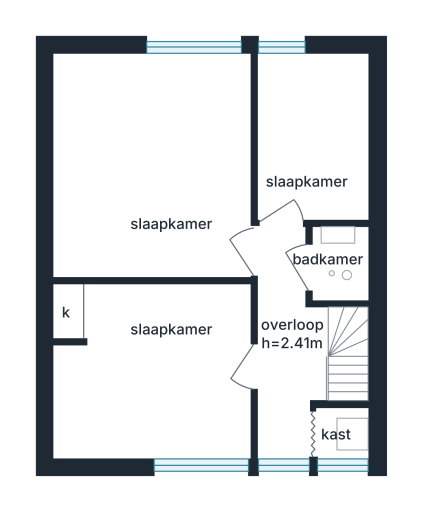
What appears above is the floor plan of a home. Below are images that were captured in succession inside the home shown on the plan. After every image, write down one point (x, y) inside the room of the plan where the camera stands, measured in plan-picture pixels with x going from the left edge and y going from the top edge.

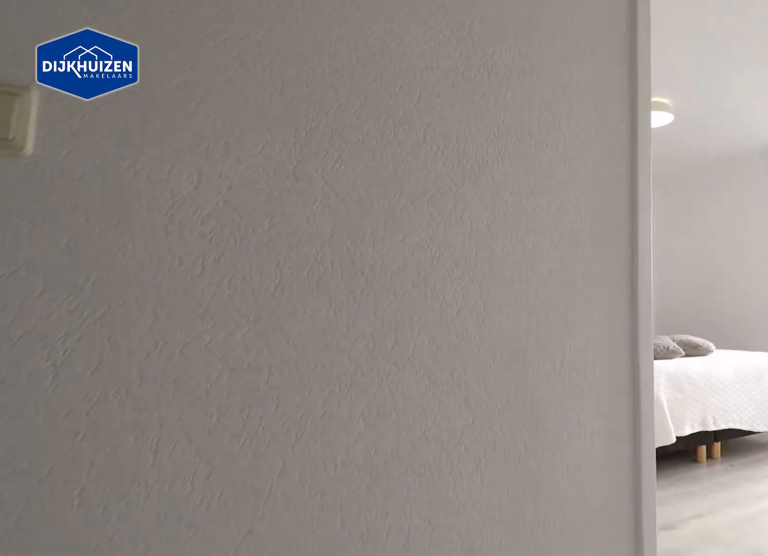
(286, 344)
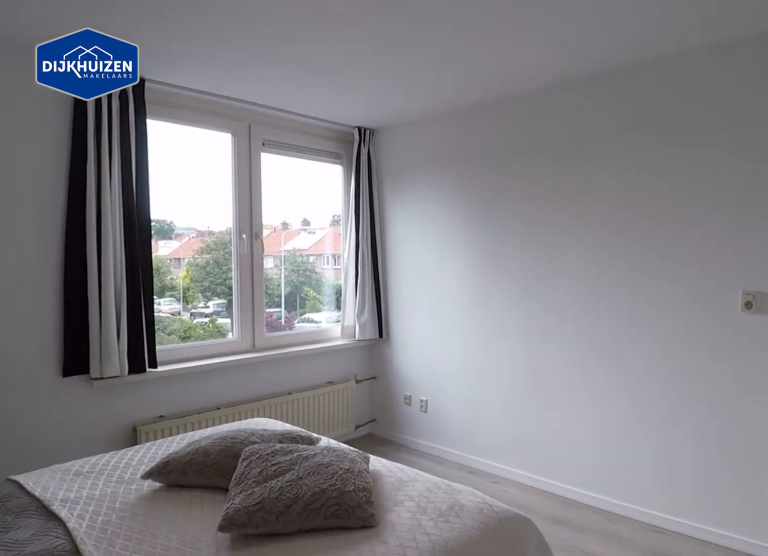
(182, 266)
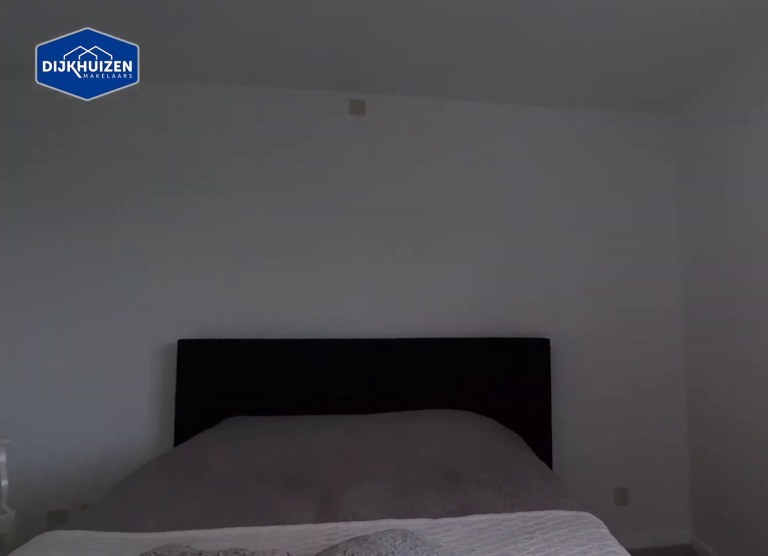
(182, 266)
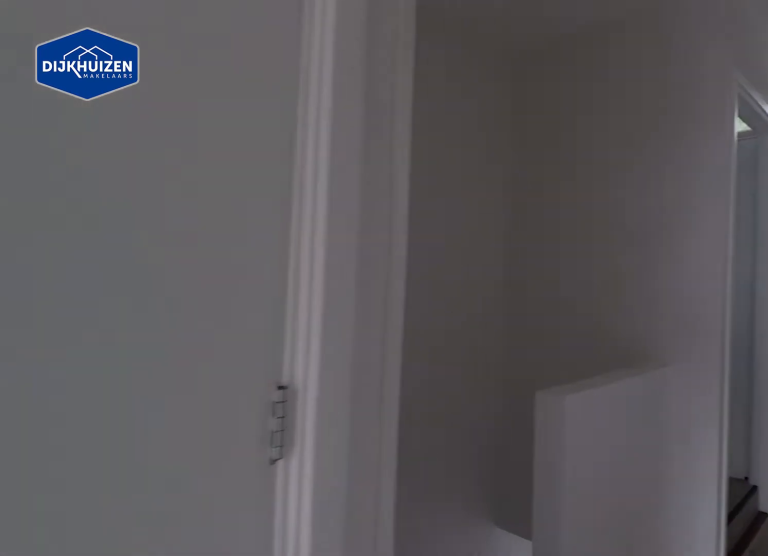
(286, 344)
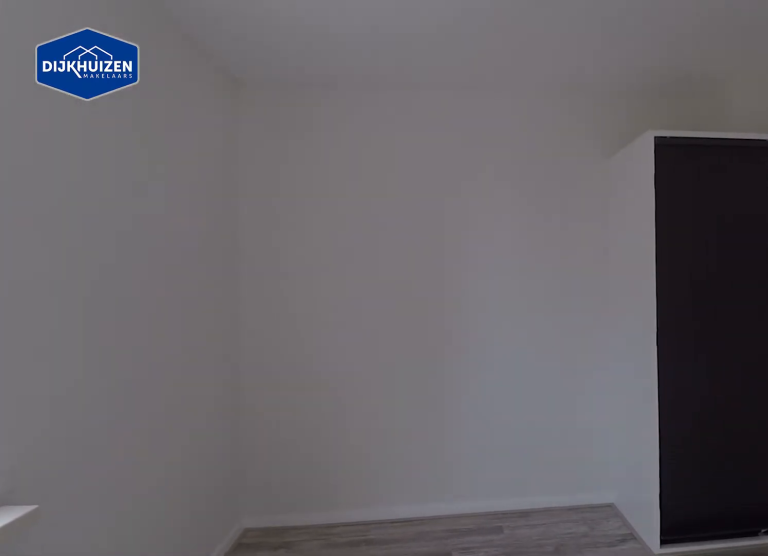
(180, 290)
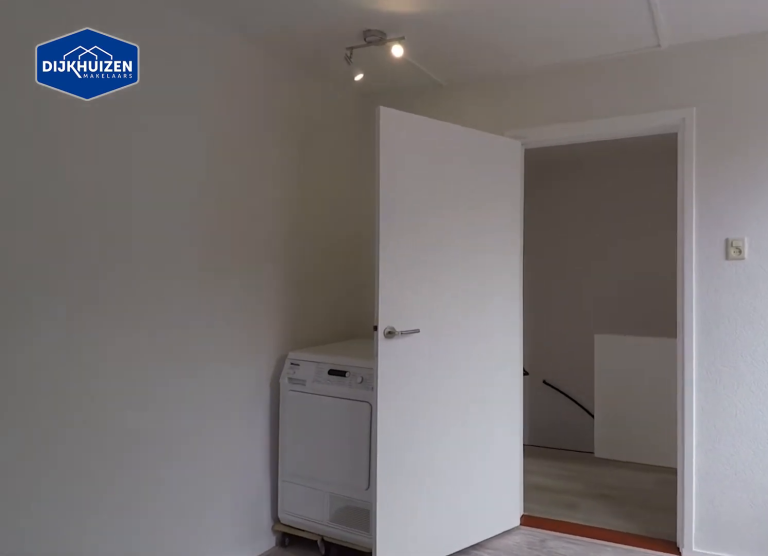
(180, 290)
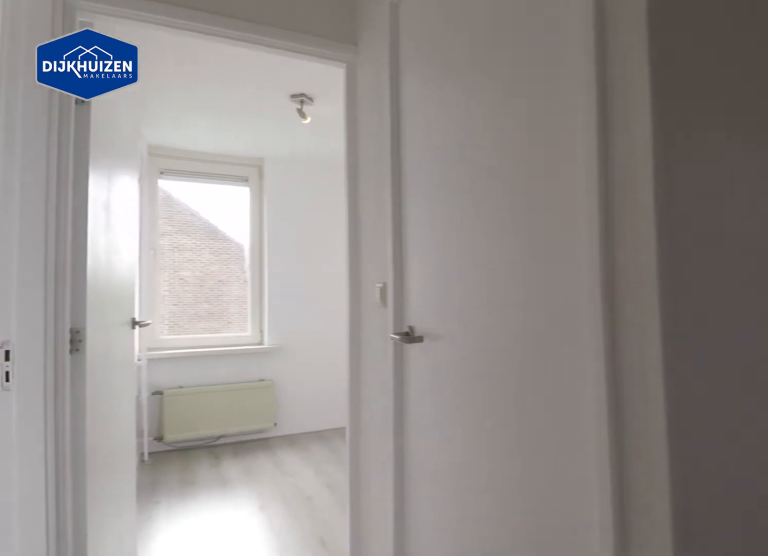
(286, 344)
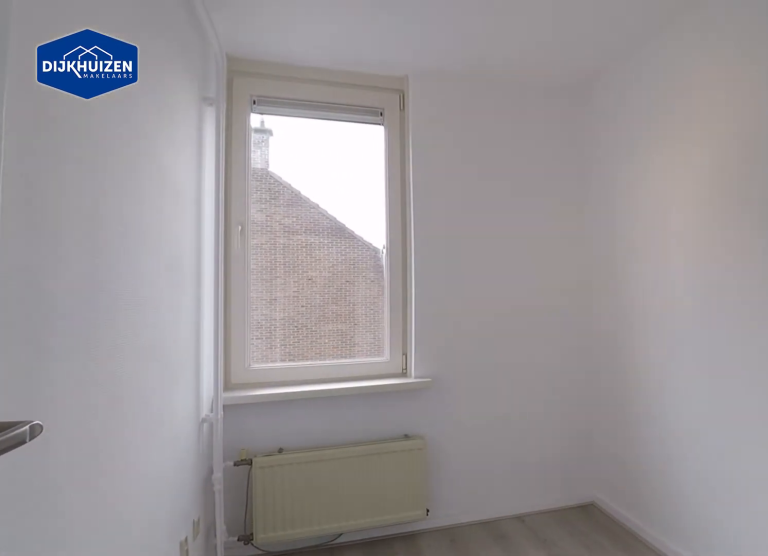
(311, 137)
